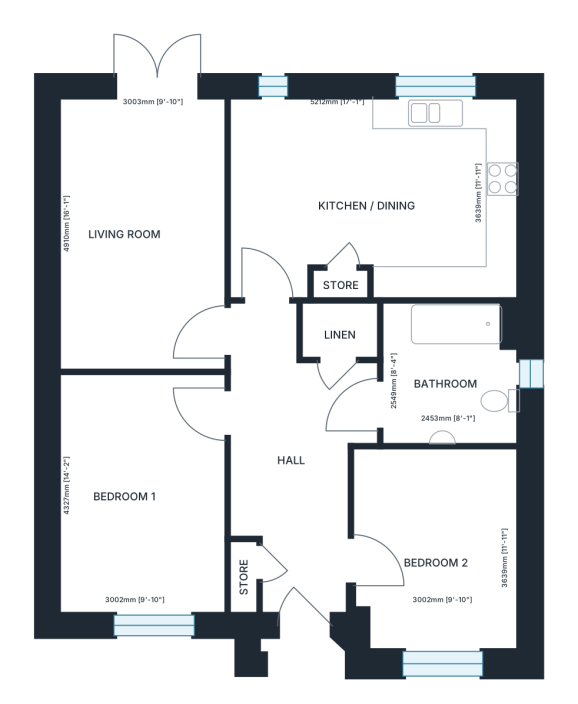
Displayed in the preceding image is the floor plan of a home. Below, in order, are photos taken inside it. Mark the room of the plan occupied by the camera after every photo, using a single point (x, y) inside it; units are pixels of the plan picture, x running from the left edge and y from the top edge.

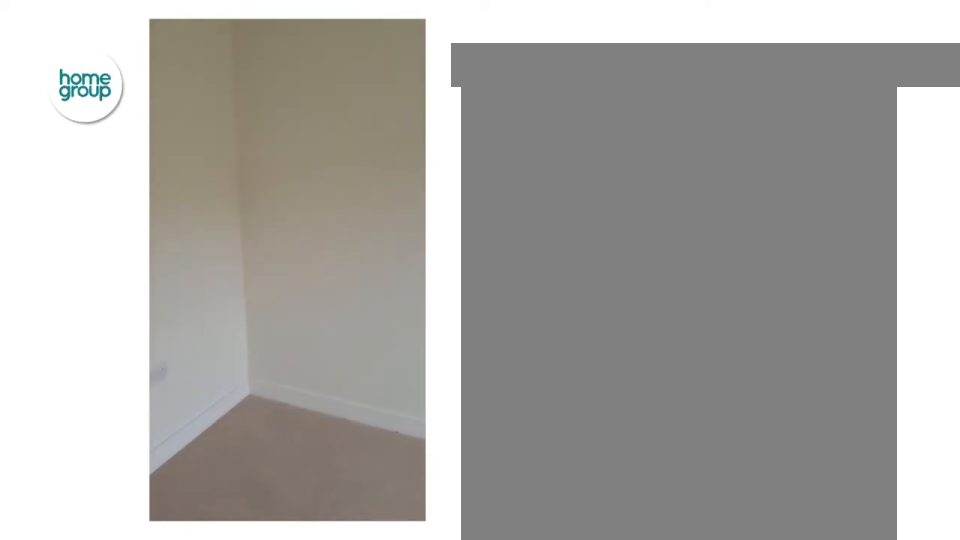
(439, 549)
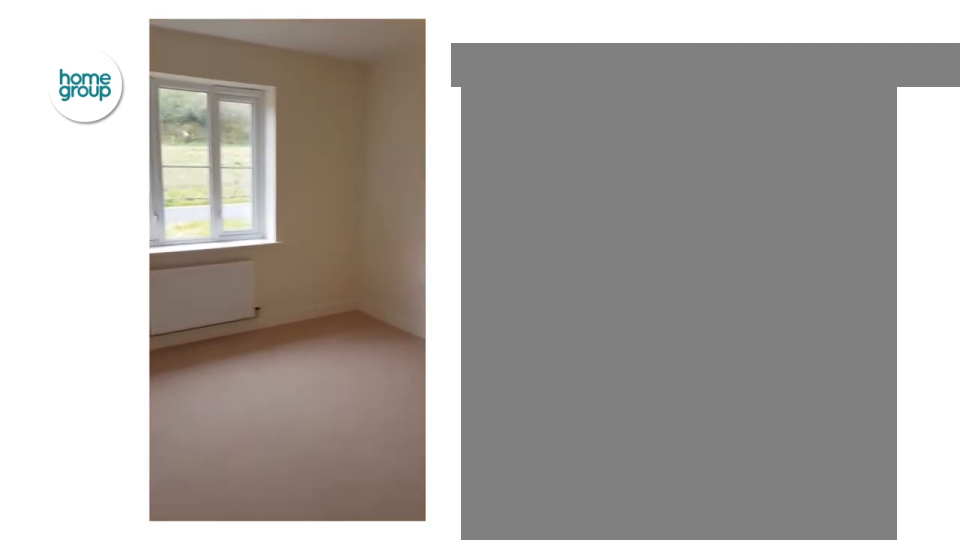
(142, 493)
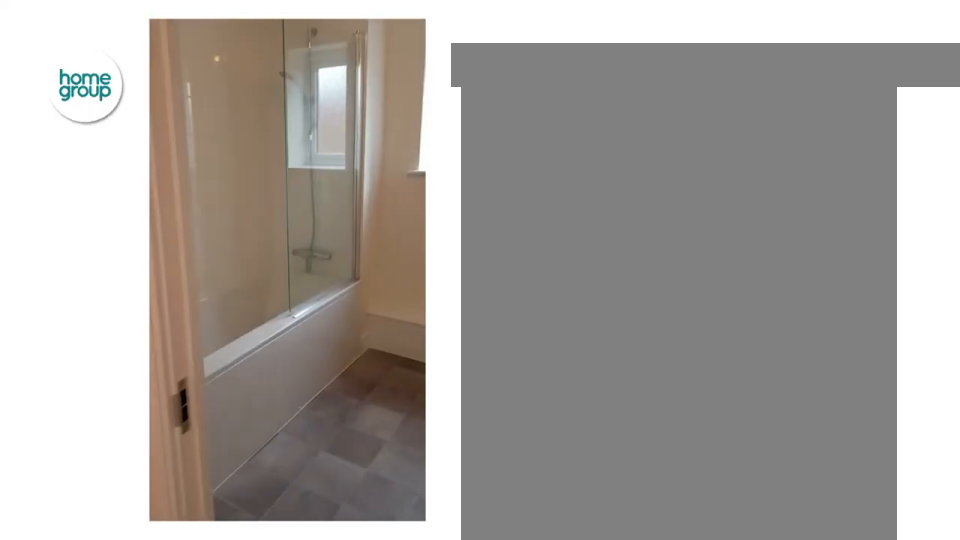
(449, 374)
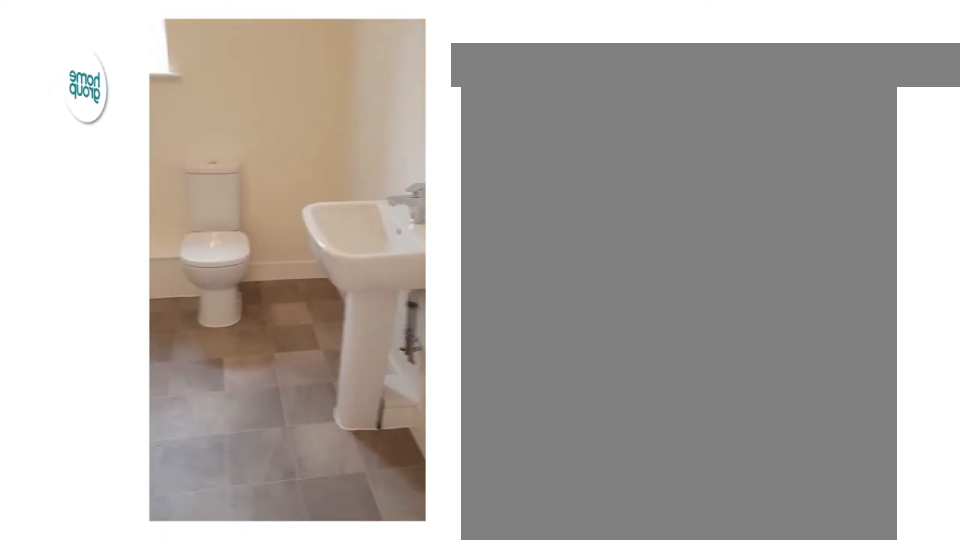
(449, 374)
